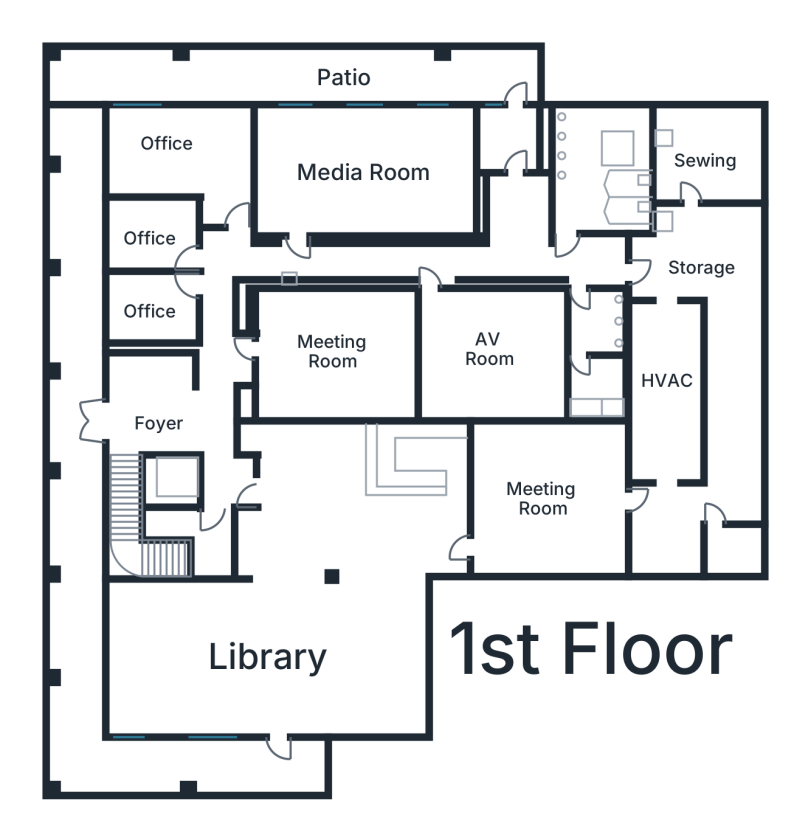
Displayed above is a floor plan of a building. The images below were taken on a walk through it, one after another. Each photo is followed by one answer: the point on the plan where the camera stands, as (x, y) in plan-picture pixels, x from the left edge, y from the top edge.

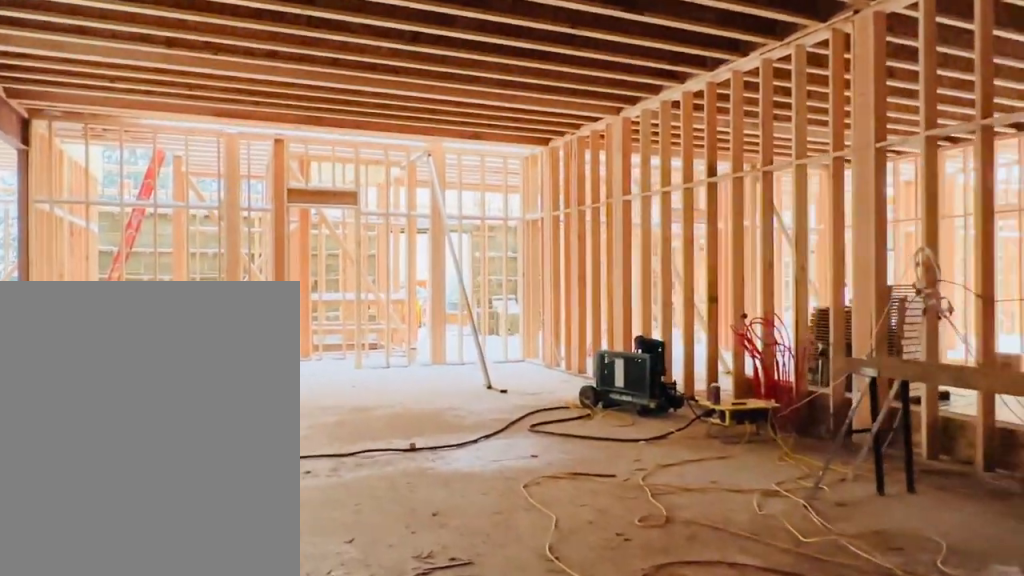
(464, 503)
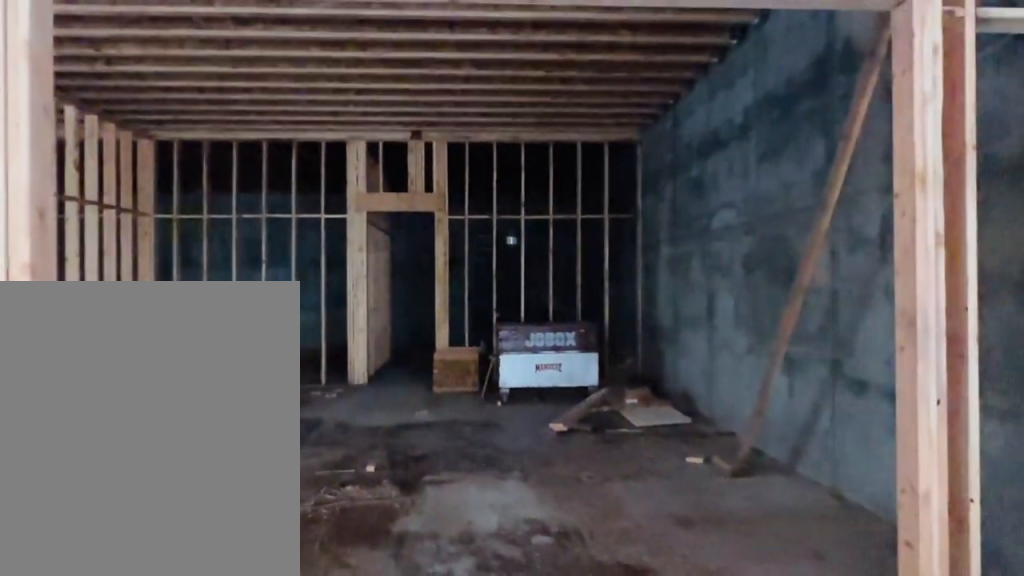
(438, 506)
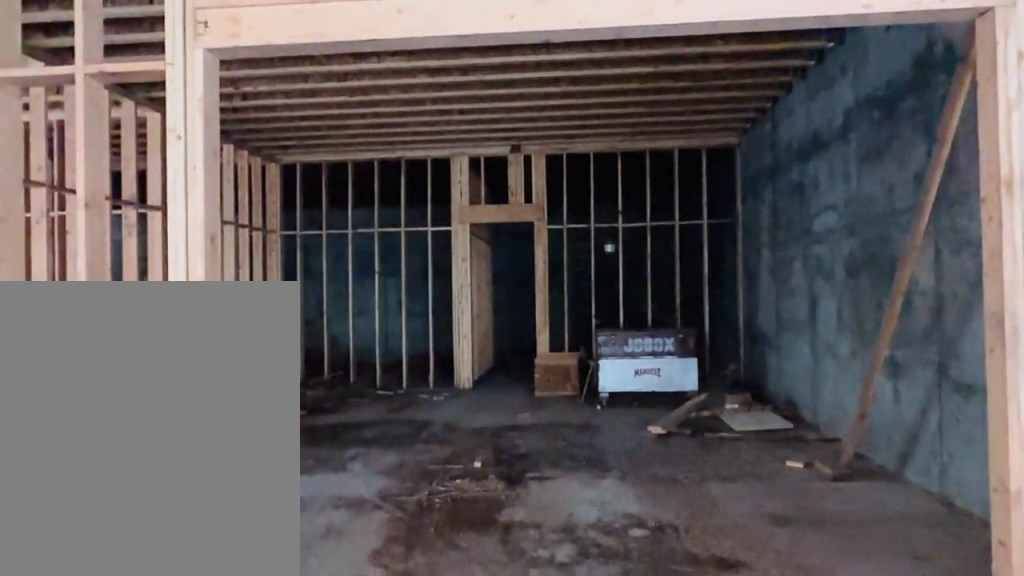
(431, 502)
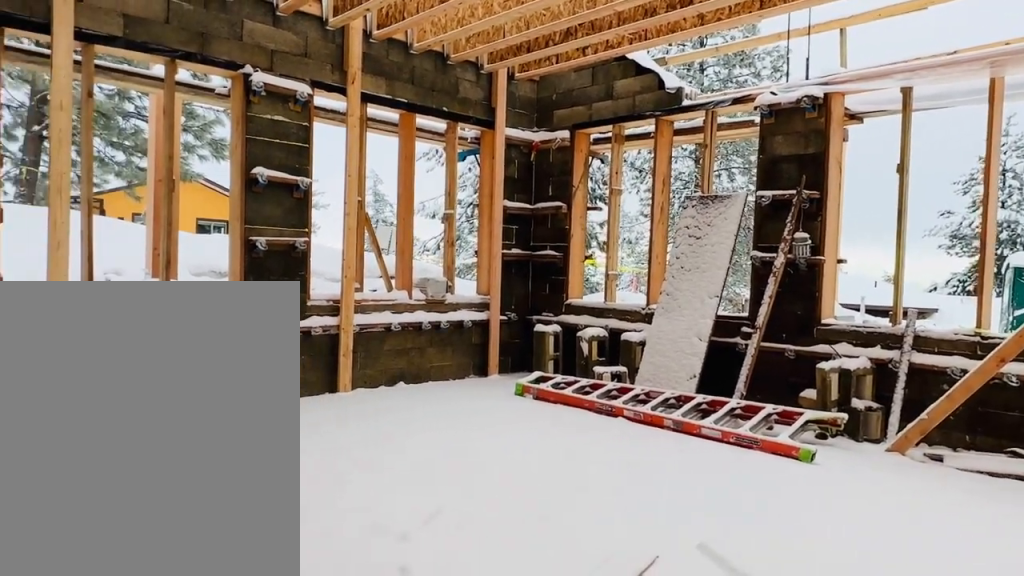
(244, 610)
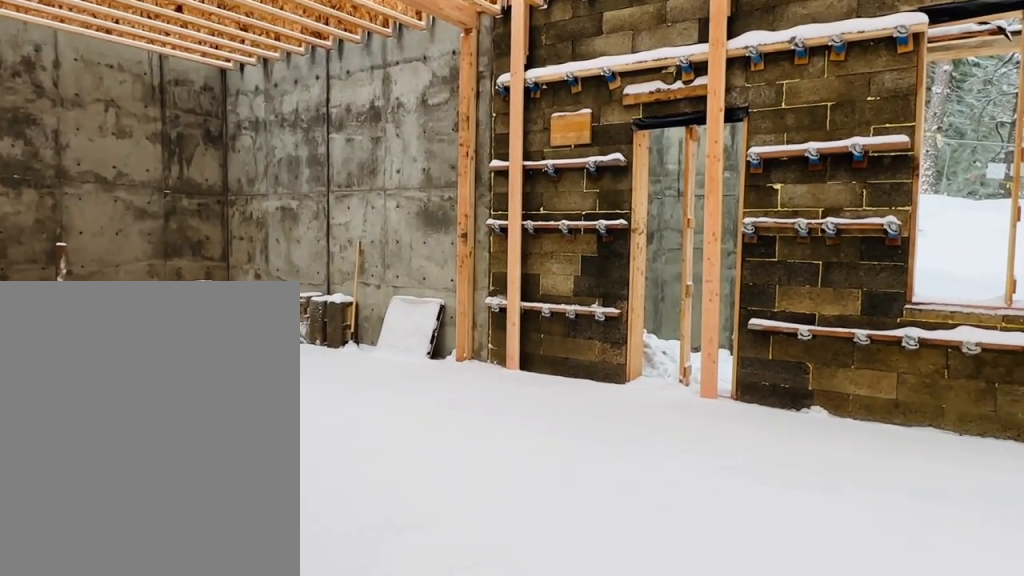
(244, 610)
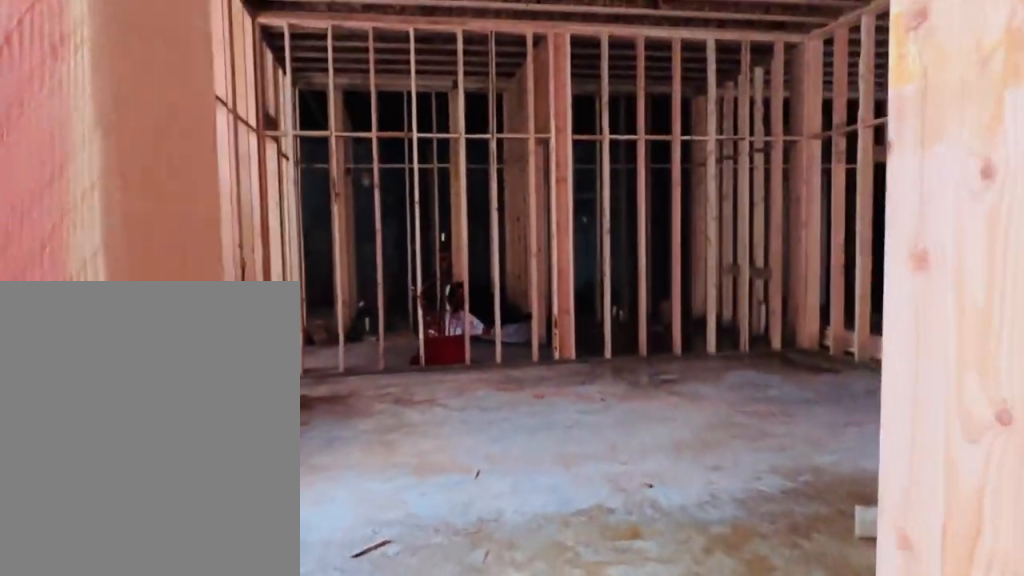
(392, 338)
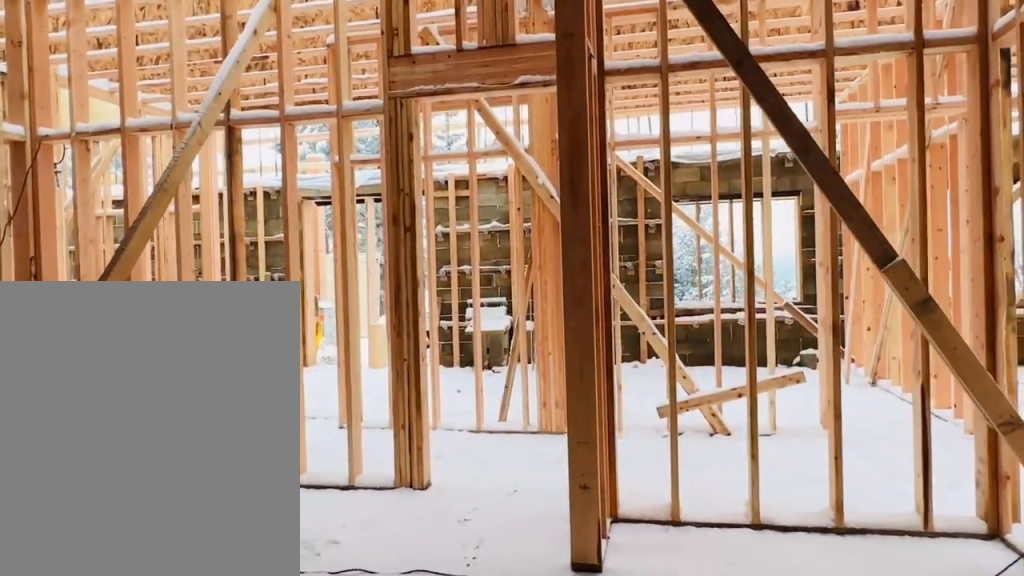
(320, 336)
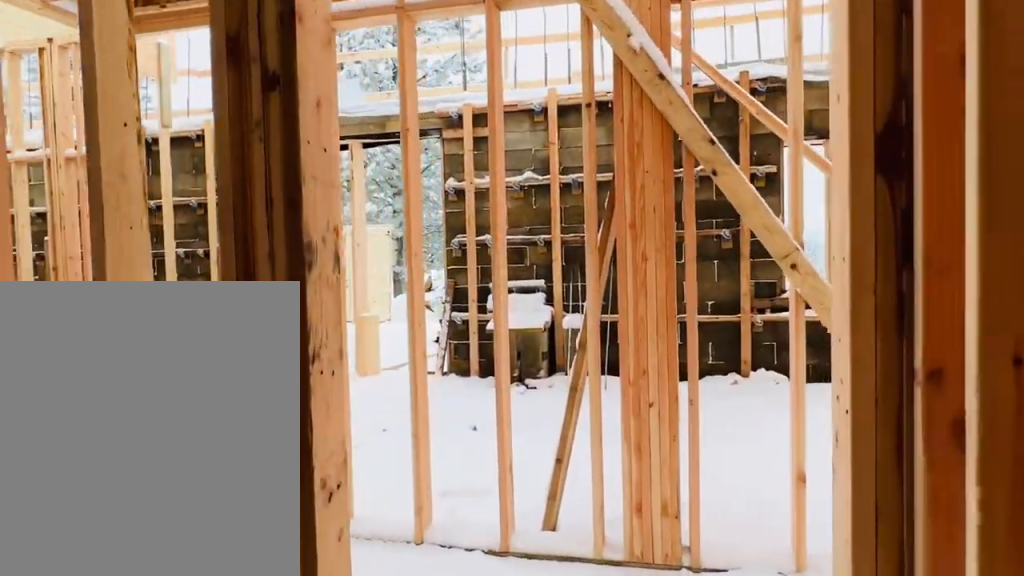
(239, 337)
